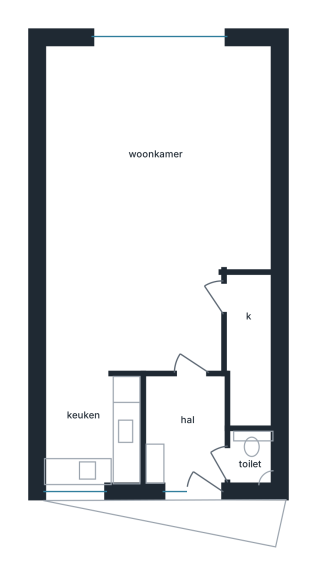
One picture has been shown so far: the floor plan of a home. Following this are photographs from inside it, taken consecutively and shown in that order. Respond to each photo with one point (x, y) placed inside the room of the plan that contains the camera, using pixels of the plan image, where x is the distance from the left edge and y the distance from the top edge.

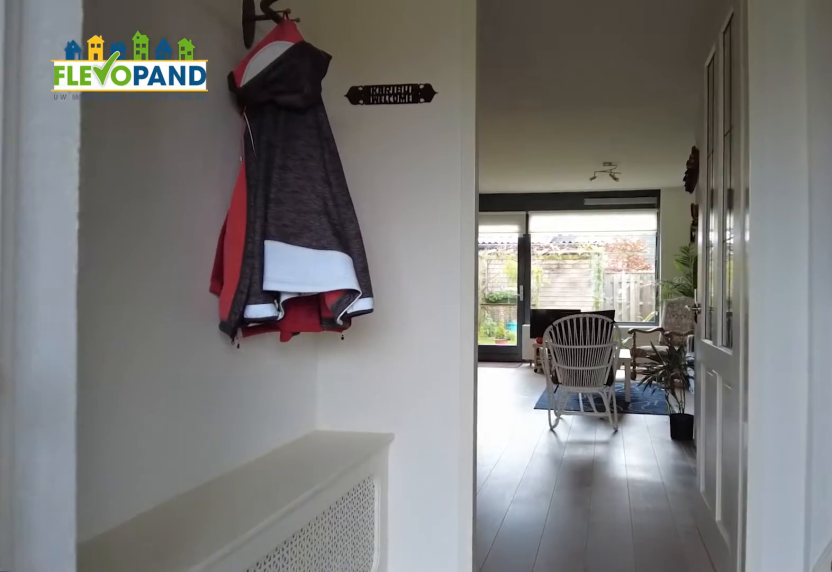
(190, 428)
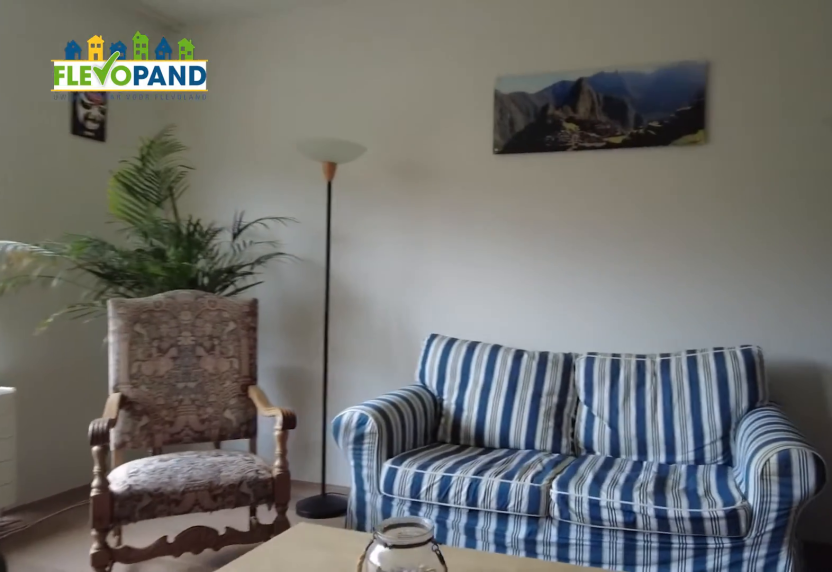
(178, 198)
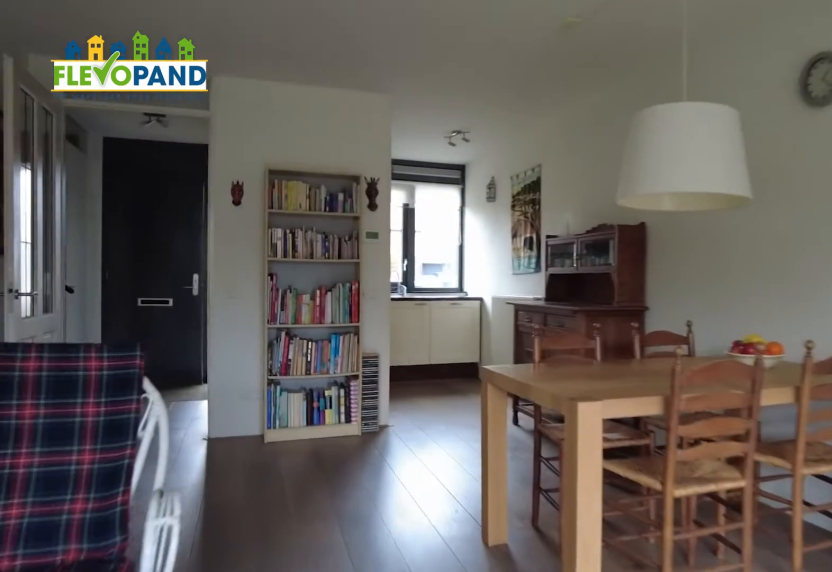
(178, 198)
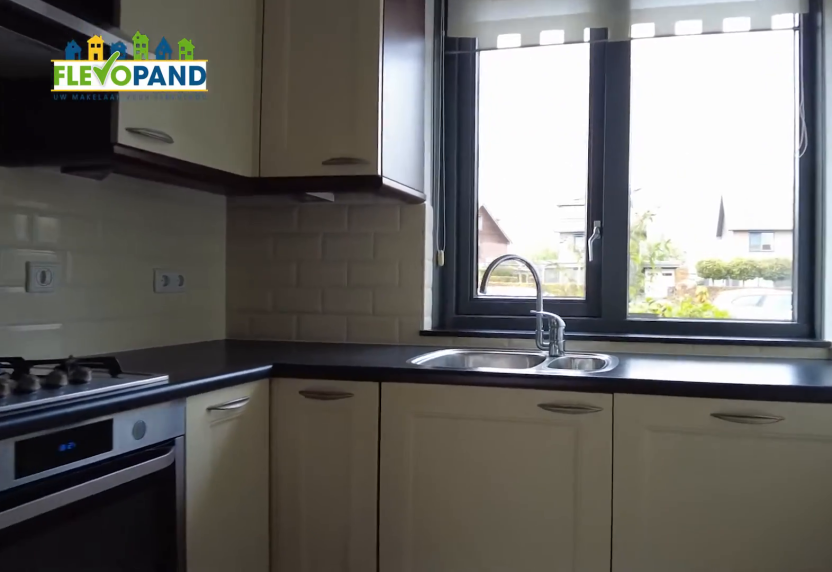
(90, 431)
